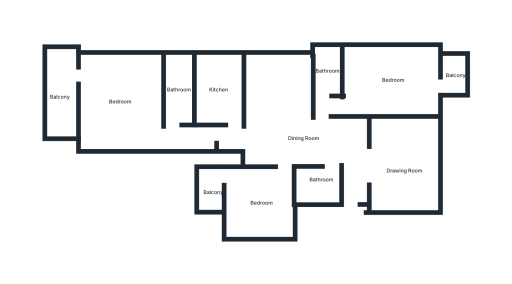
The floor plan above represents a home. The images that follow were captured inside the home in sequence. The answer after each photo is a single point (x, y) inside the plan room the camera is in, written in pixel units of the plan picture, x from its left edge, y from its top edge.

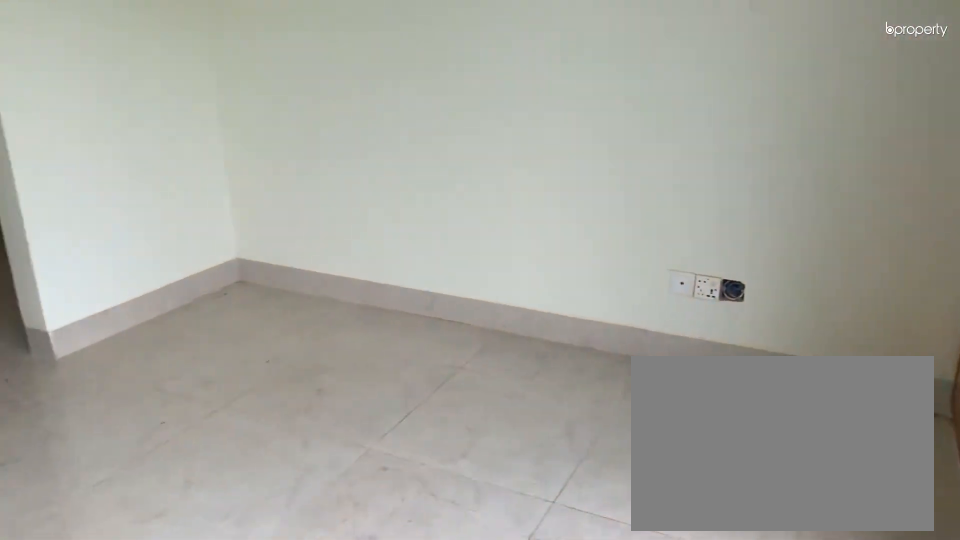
(403, 169)
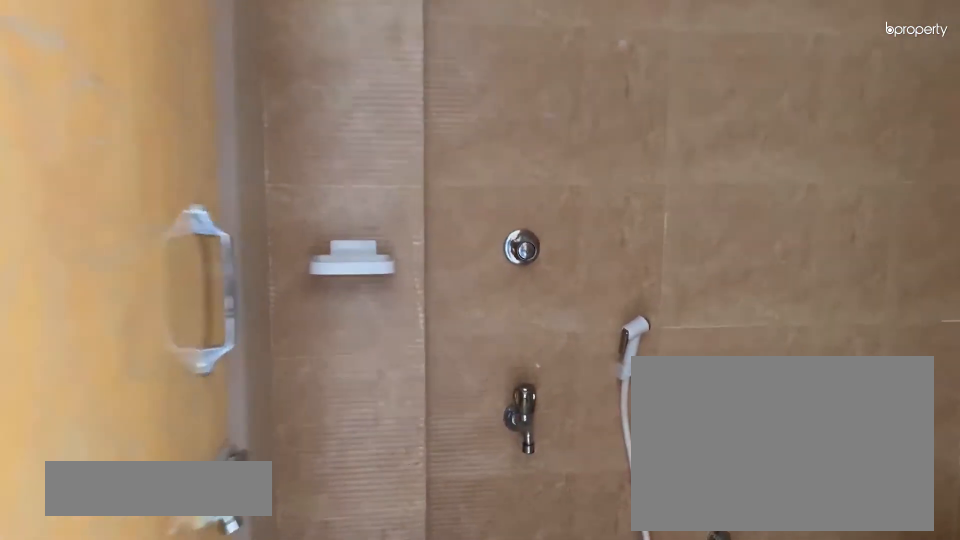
(320, 181)
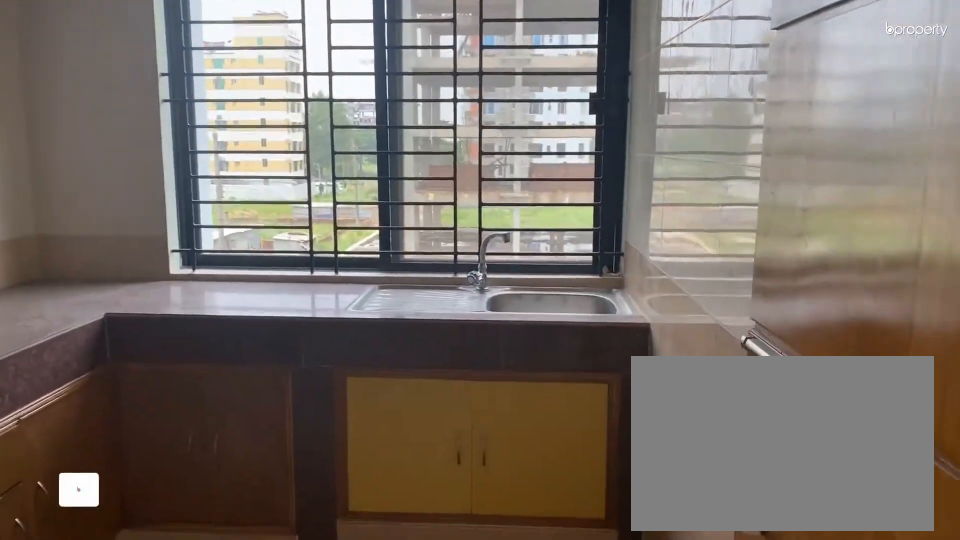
(219, 90)
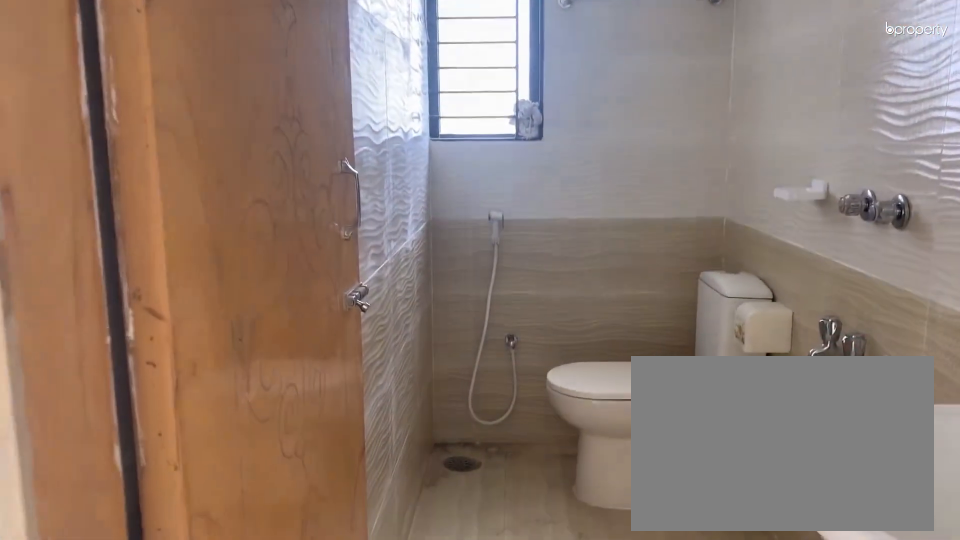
(177, 91)
